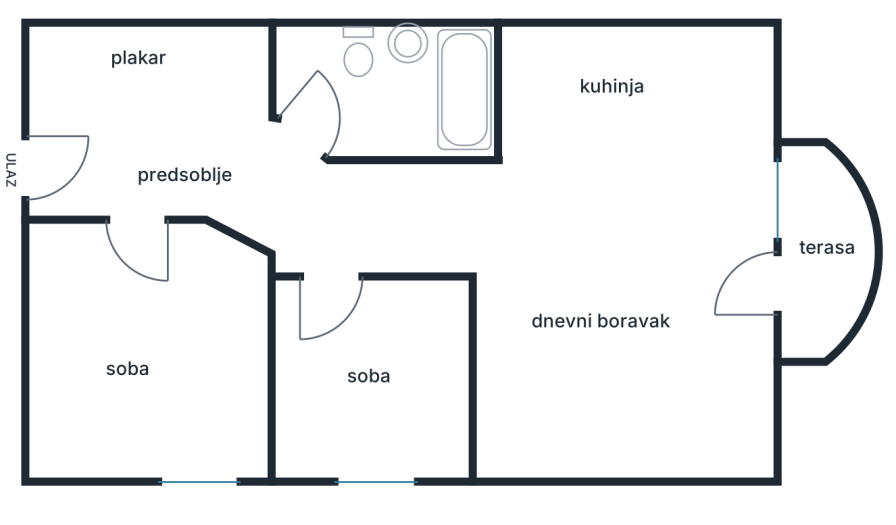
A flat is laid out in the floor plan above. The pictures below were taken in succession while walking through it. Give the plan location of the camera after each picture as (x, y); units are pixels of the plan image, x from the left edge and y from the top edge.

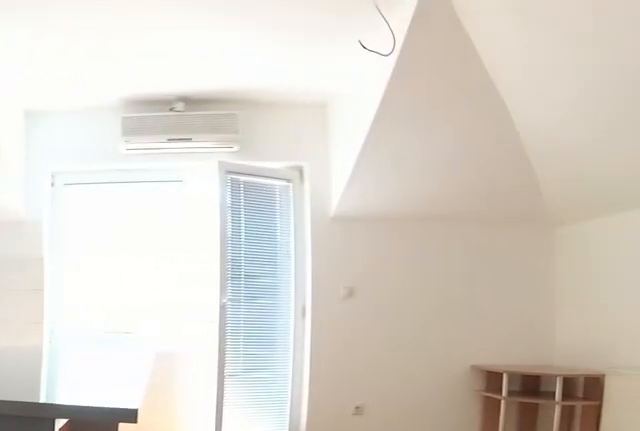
(356, 229)
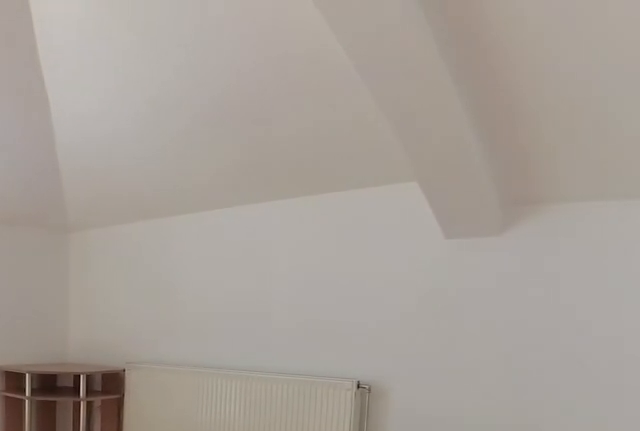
(468, 236)
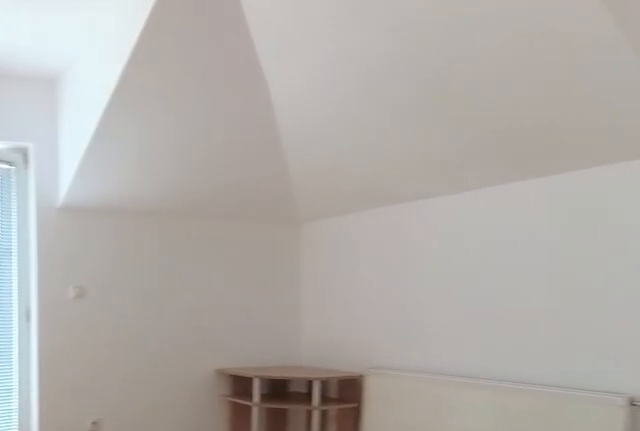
(472, 250)
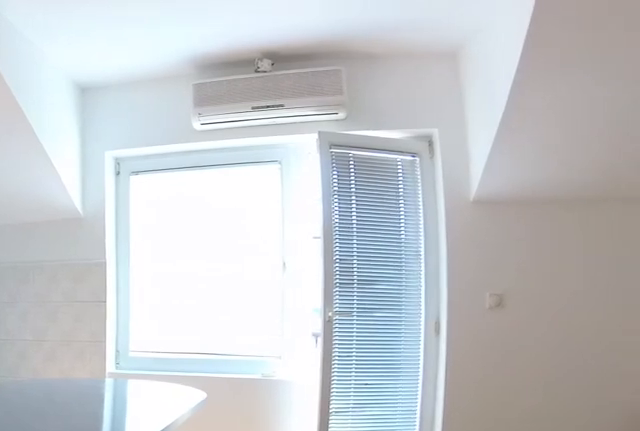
(478, 265)
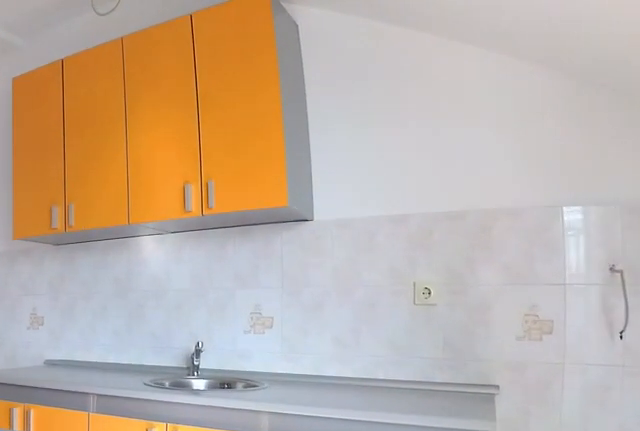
(729, 204)
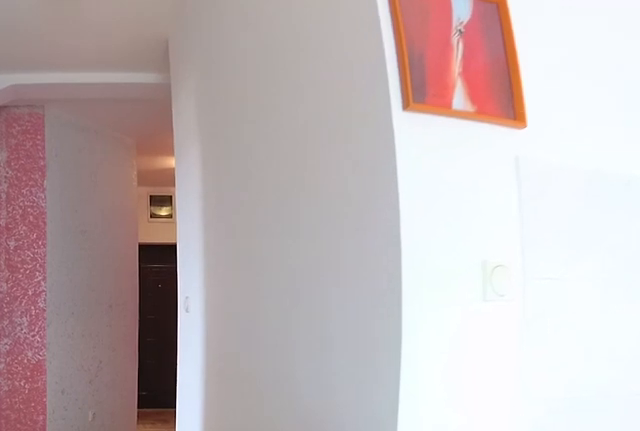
(608, 200)
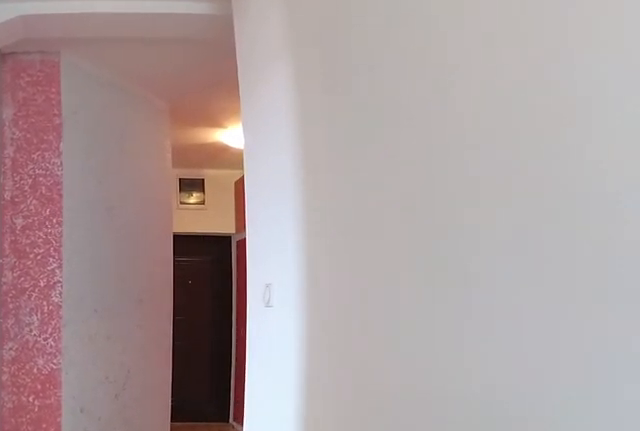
(551, 200)
